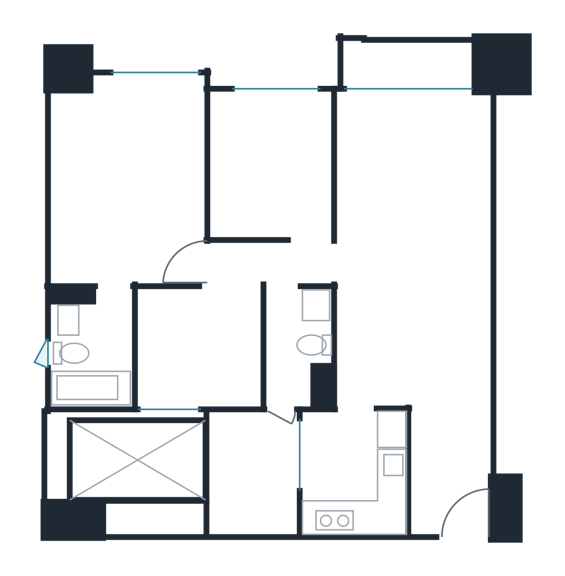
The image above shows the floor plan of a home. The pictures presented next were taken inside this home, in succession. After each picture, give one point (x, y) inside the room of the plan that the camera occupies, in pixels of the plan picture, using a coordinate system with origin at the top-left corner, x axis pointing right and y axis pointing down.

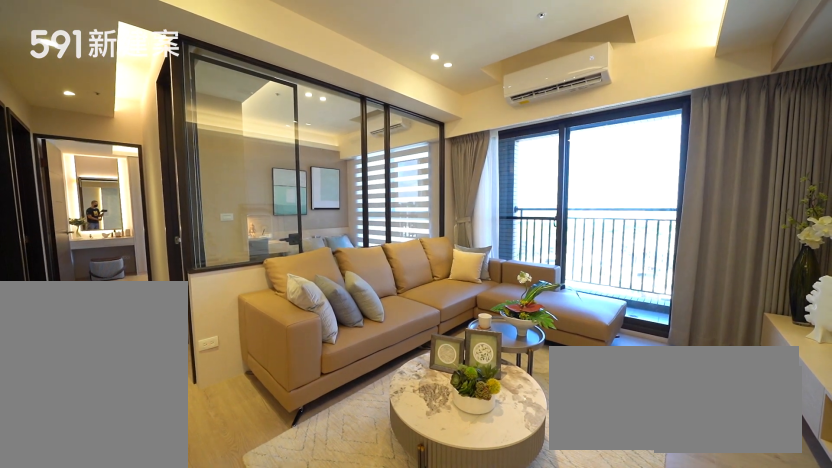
(412, 160)
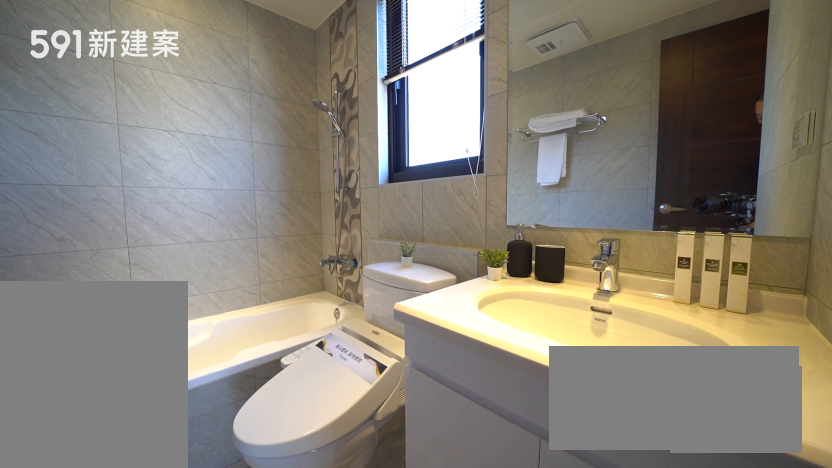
(90, 348)
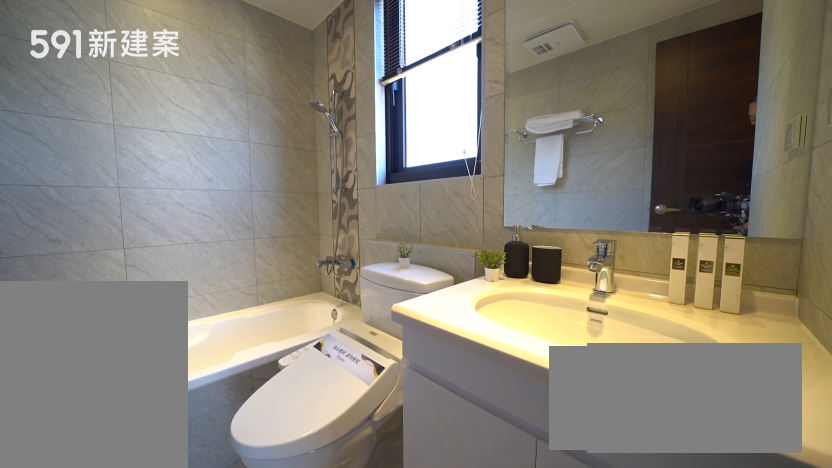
(90, 348)
